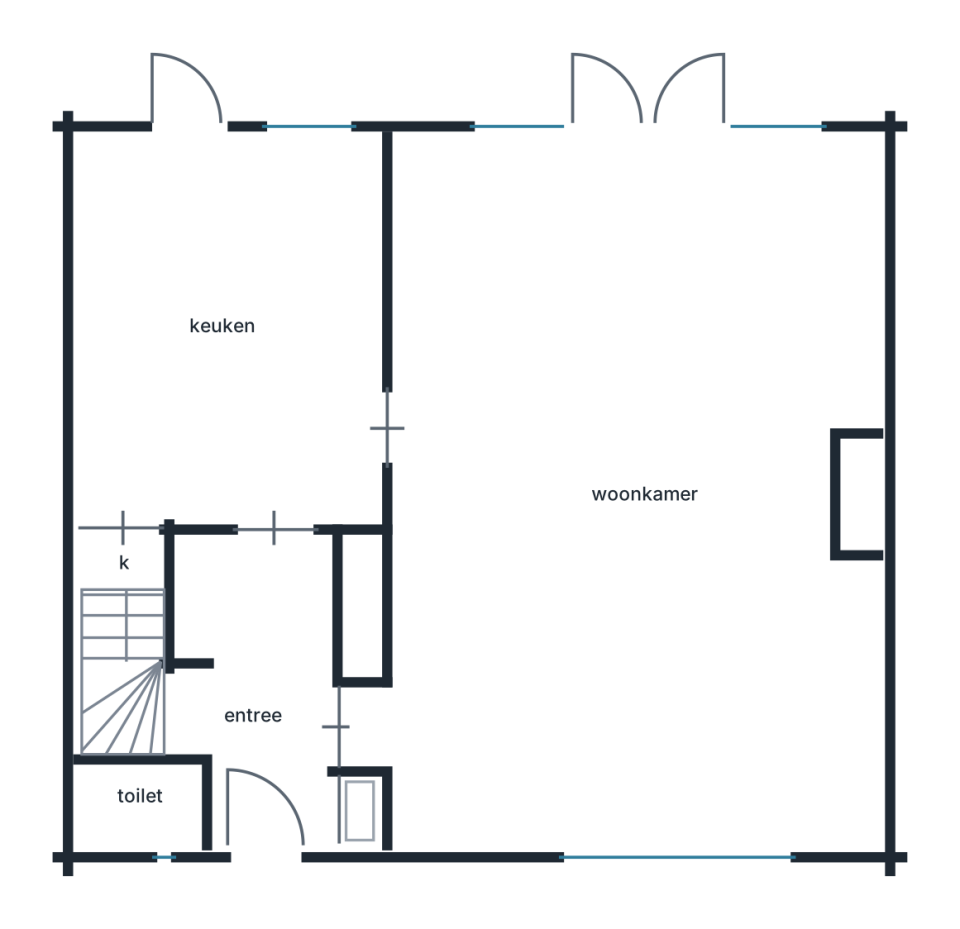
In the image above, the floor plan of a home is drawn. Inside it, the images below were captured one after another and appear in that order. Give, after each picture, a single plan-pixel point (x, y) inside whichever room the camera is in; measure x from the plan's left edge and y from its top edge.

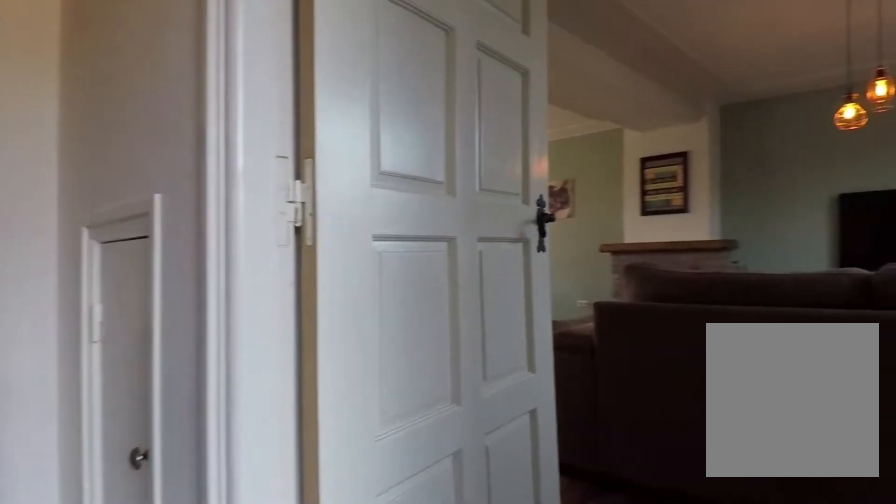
(258, 688)
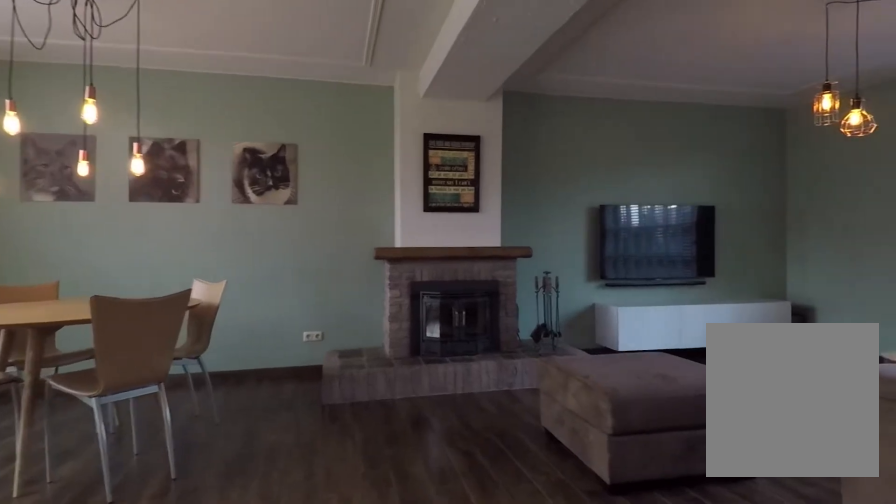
(638, 226)
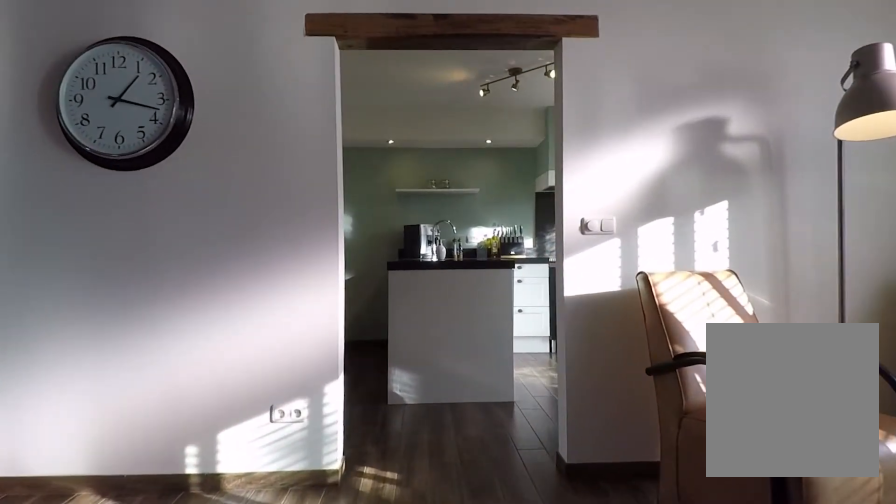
(638, 226)
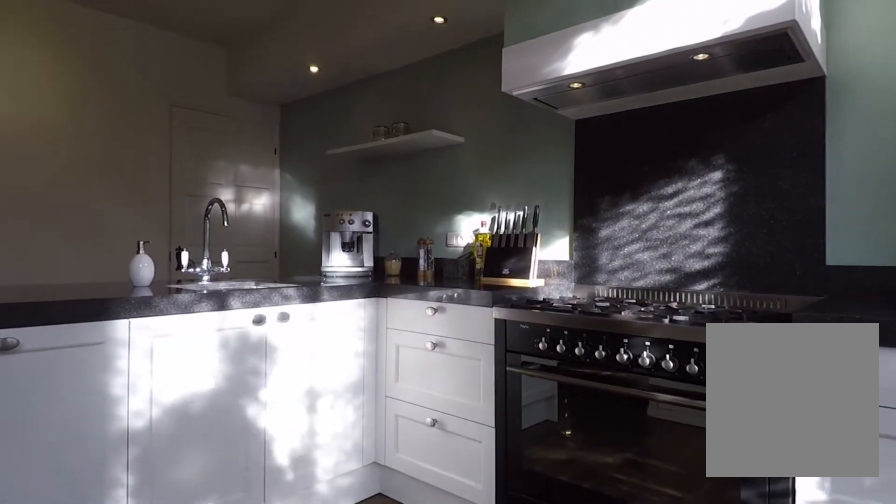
(232, 284)
